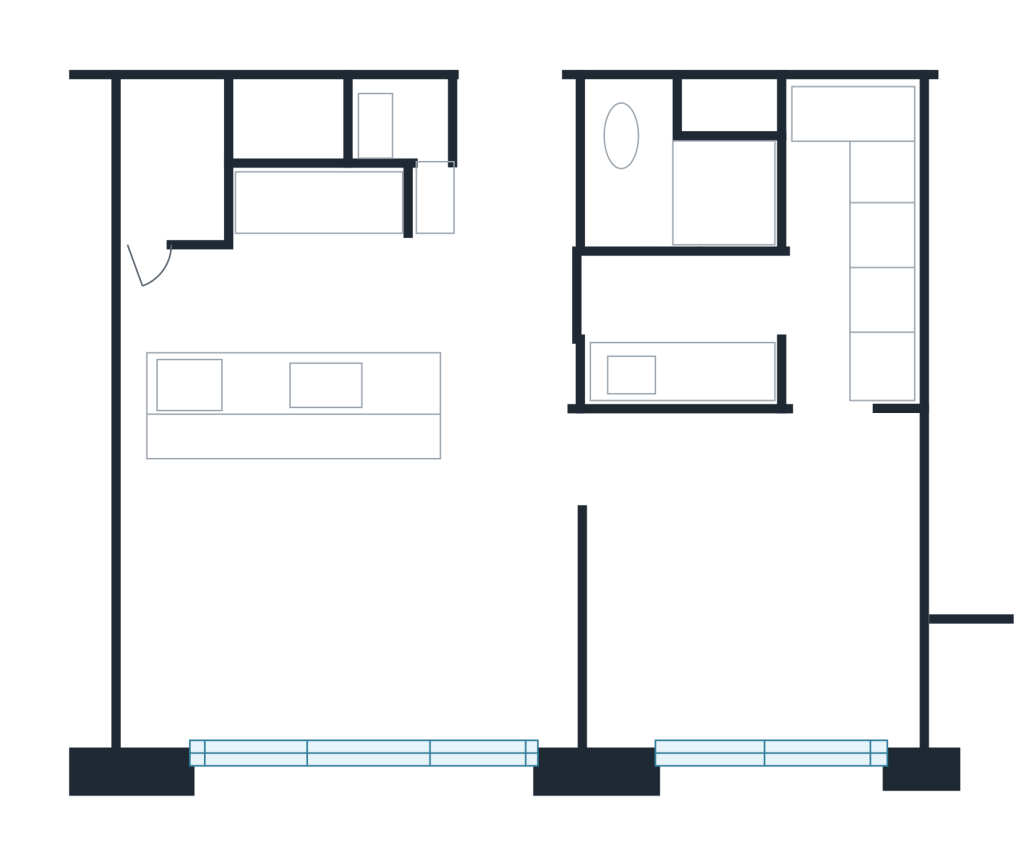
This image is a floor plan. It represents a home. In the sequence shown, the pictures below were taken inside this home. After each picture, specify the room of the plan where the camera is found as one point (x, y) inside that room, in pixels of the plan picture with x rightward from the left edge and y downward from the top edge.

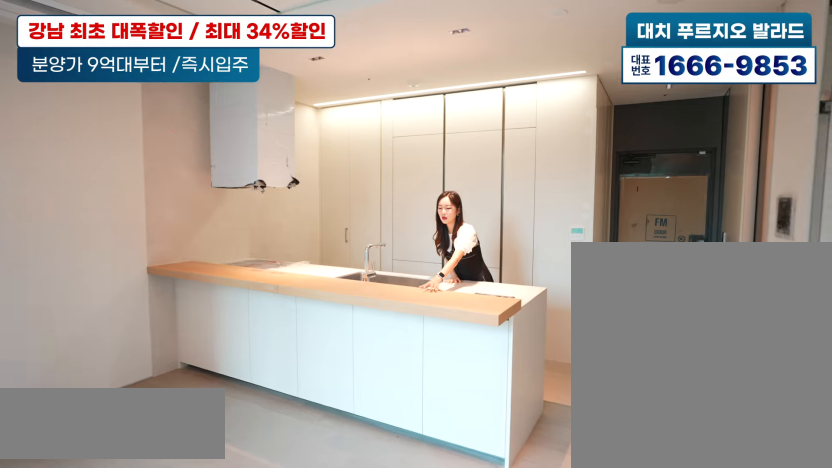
(303, 280)
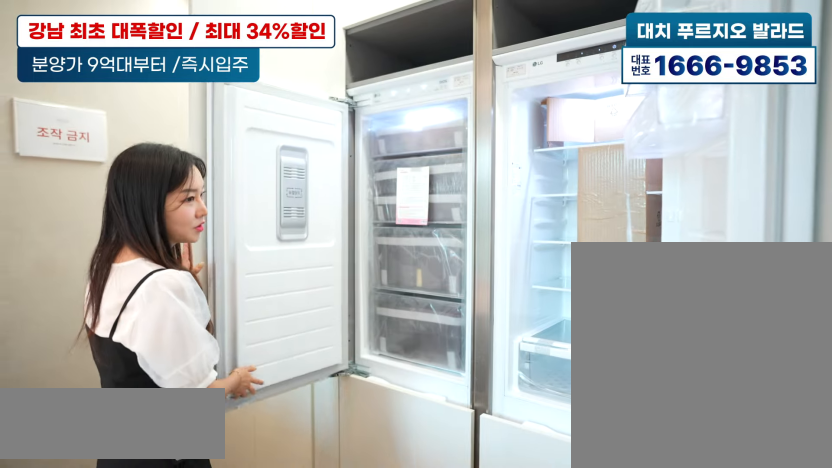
(303, 280)
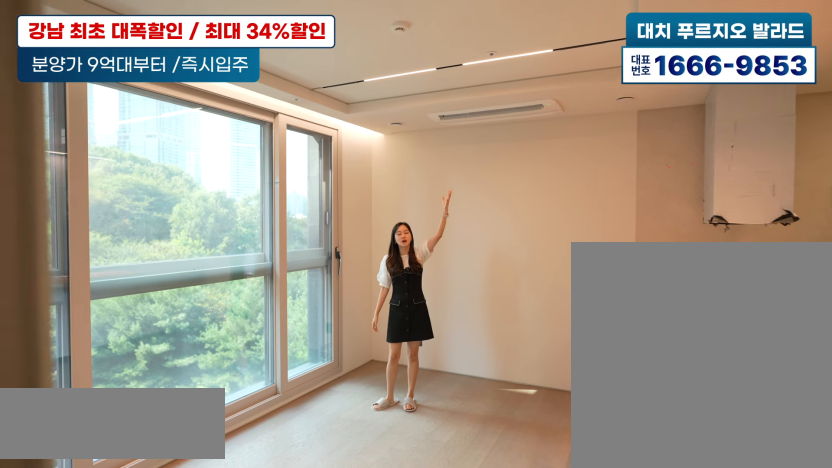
(335, 605)
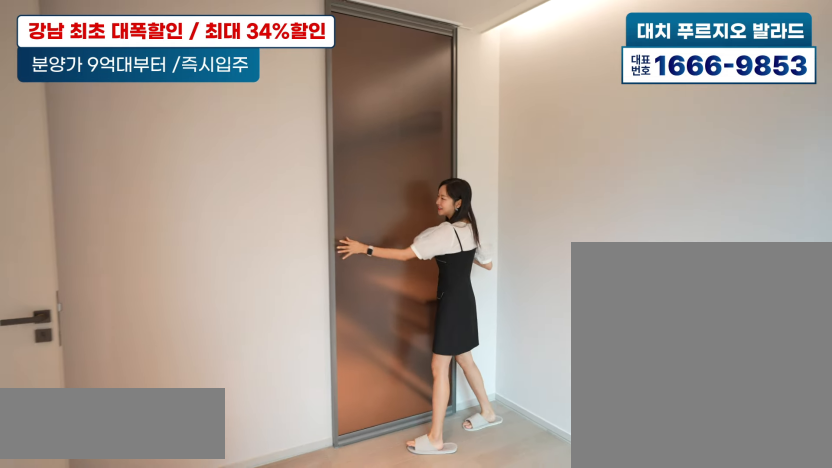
(761, 600)
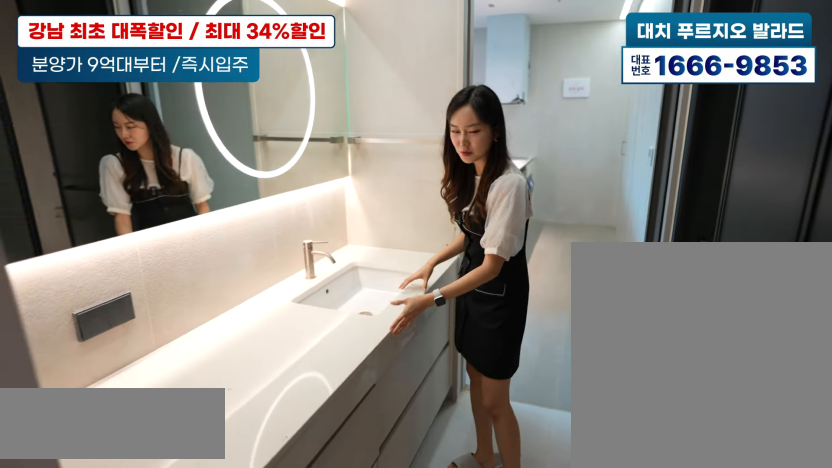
(775, 262)
